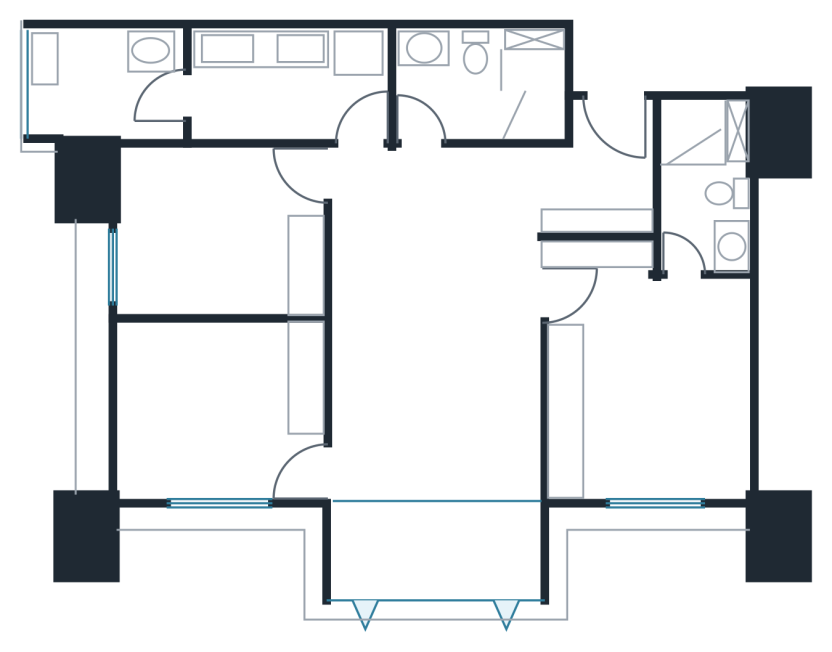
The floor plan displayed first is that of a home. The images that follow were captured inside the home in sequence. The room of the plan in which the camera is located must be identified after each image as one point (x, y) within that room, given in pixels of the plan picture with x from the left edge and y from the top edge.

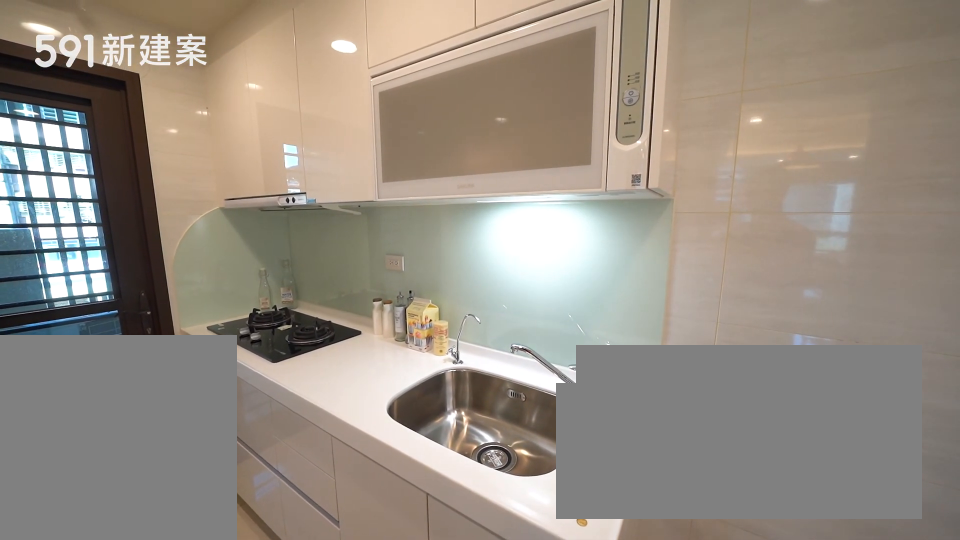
(285, 87)
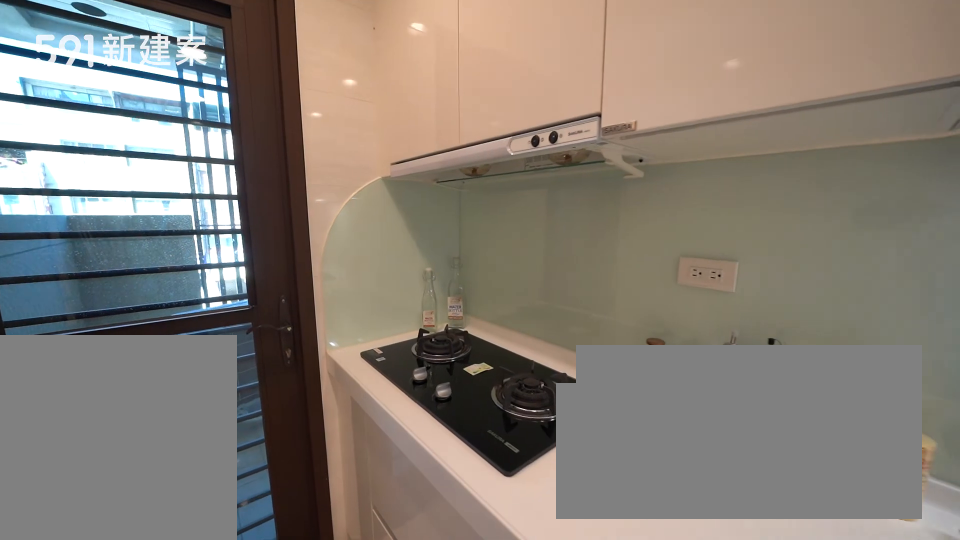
(285, 87)
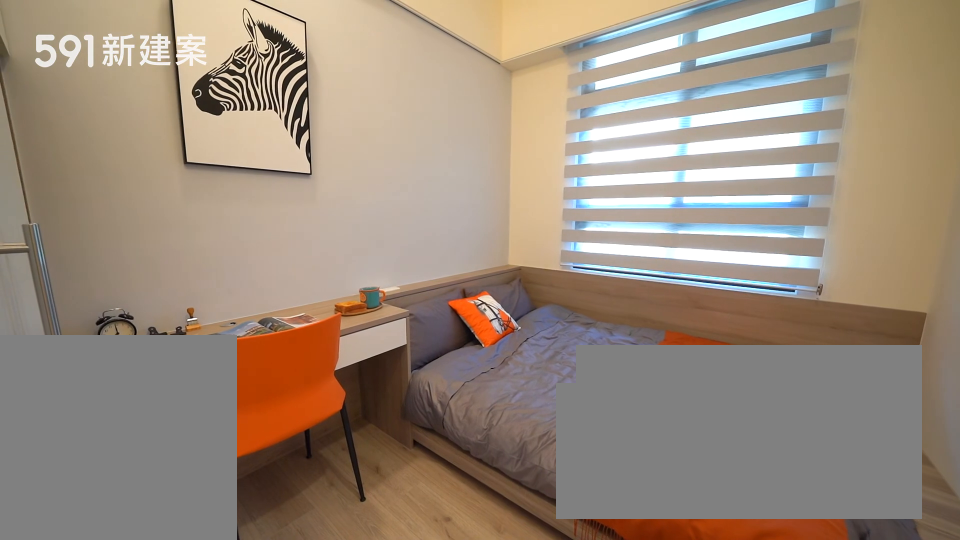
(217, 233)
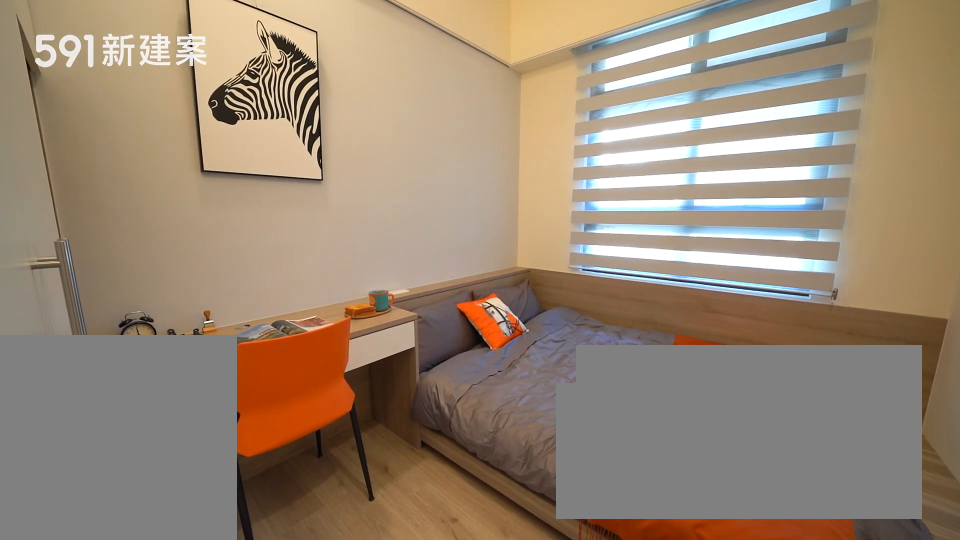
(217, 233)
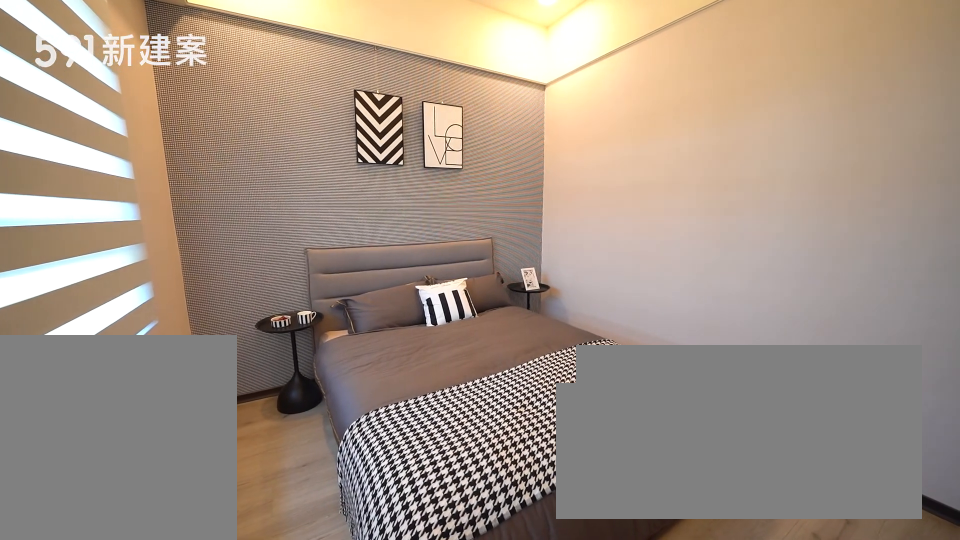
(221, 413)
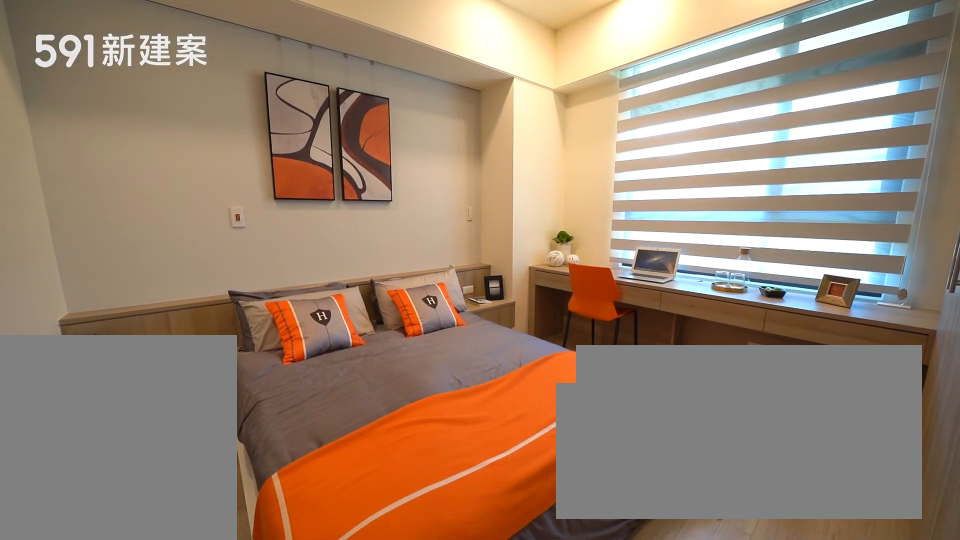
(648, 393)
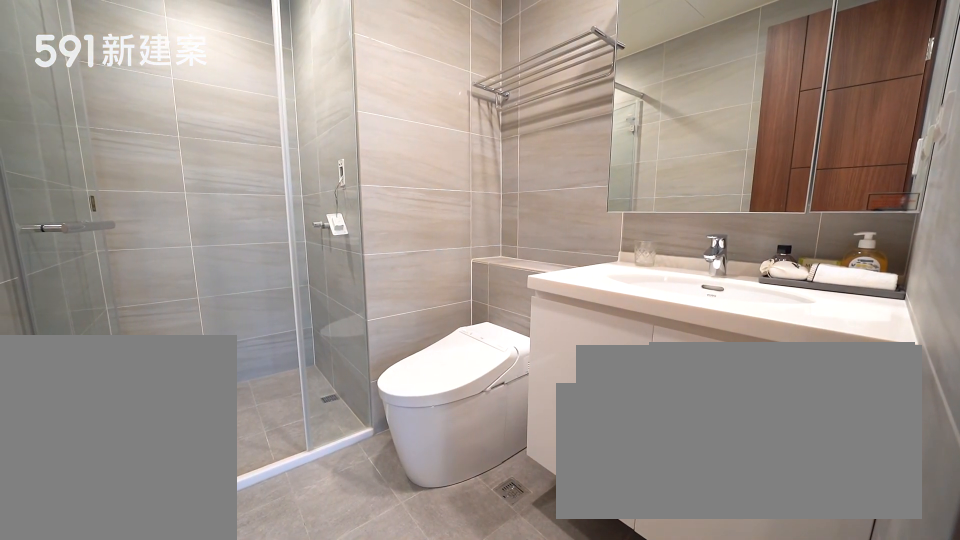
(705, 175)
